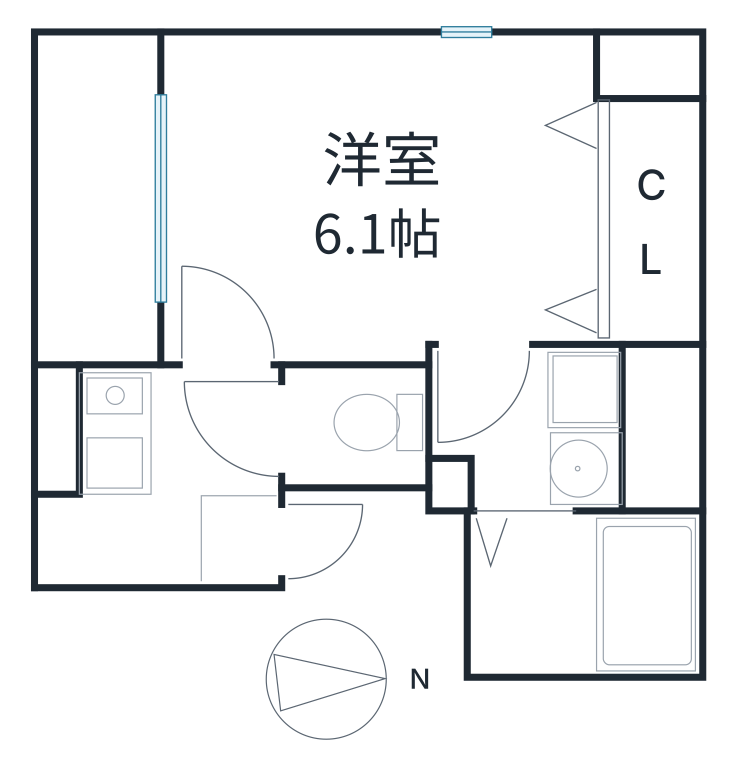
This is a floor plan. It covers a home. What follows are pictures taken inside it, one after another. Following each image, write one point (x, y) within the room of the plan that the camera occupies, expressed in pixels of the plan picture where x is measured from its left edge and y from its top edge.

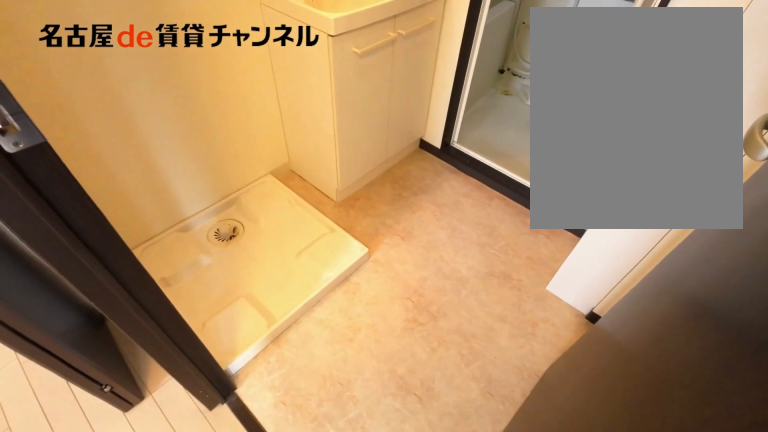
(529, 429)
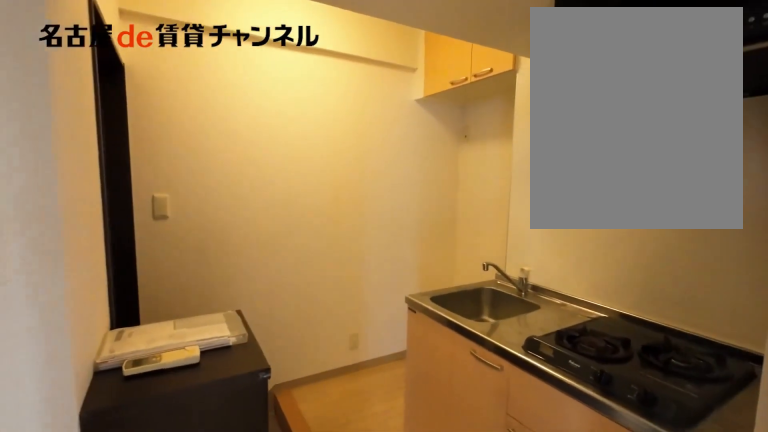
(147, 468)
